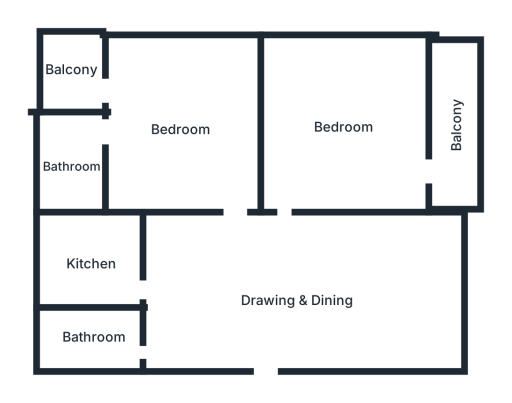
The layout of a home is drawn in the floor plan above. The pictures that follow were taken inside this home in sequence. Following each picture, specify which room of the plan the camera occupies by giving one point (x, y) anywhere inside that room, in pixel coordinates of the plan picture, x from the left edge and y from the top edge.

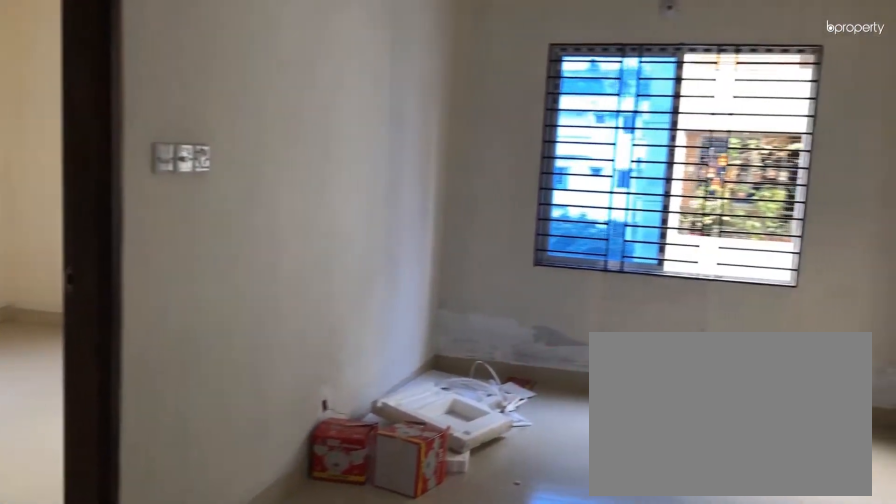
(269, 308)
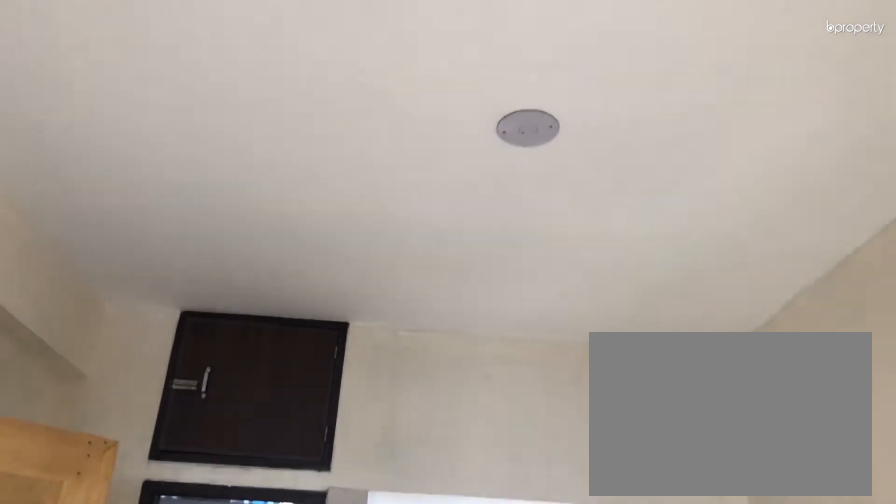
(269, 308)
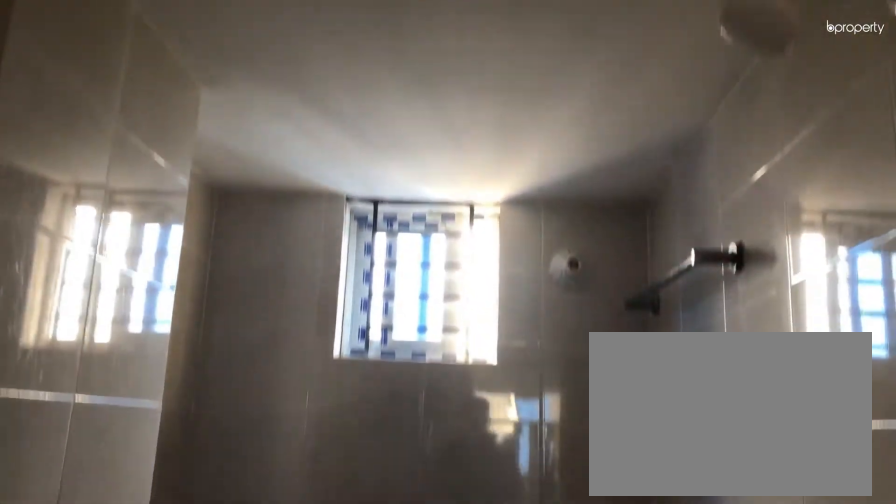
(94, 341)
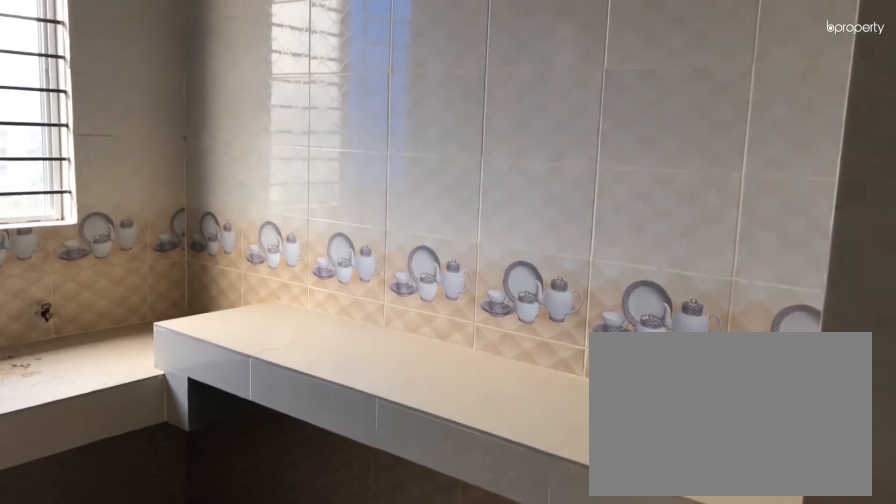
(92, 265)
